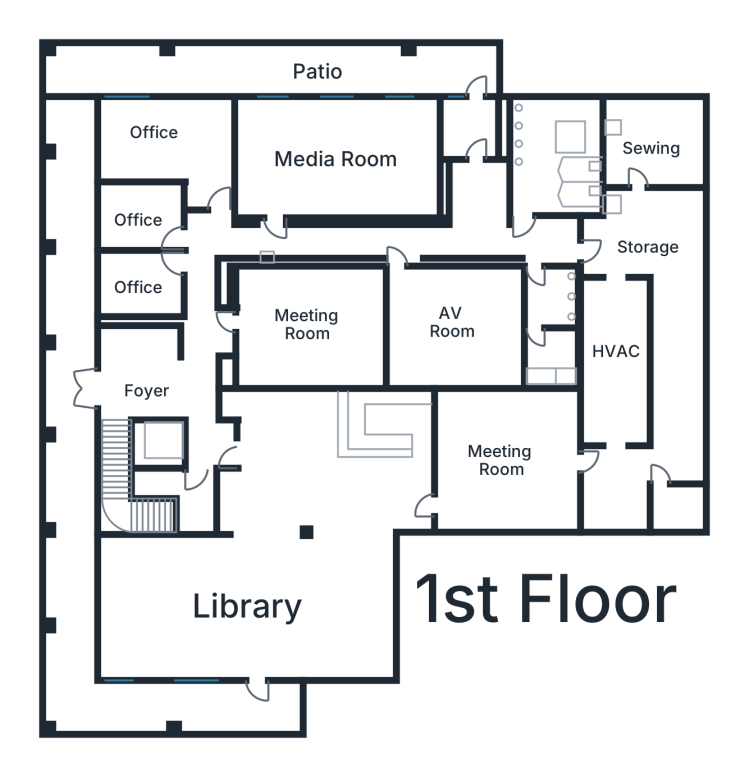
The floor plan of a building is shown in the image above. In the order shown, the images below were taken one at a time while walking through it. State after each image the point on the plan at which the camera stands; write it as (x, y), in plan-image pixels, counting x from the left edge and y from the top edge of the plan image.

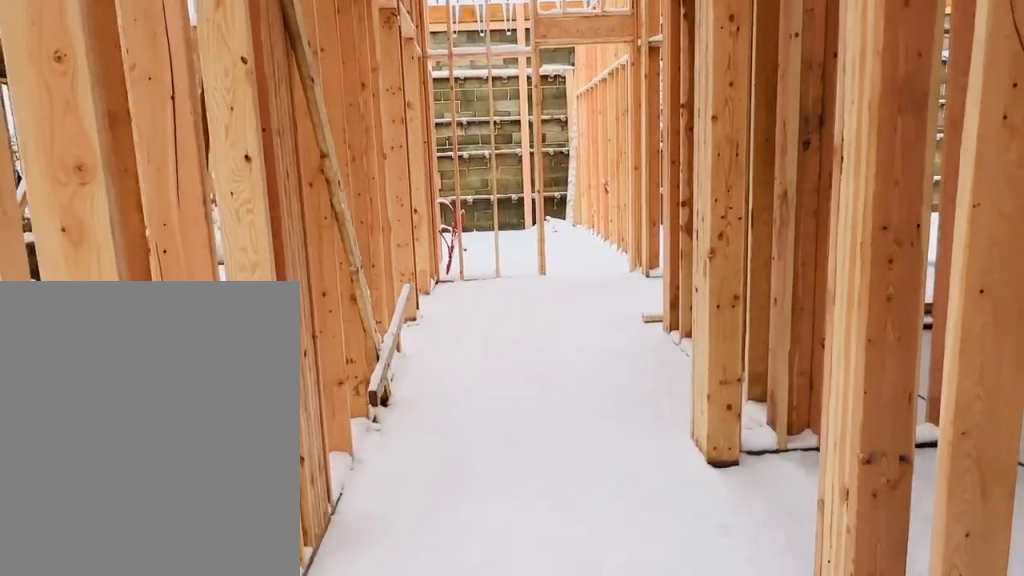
(192, 347)
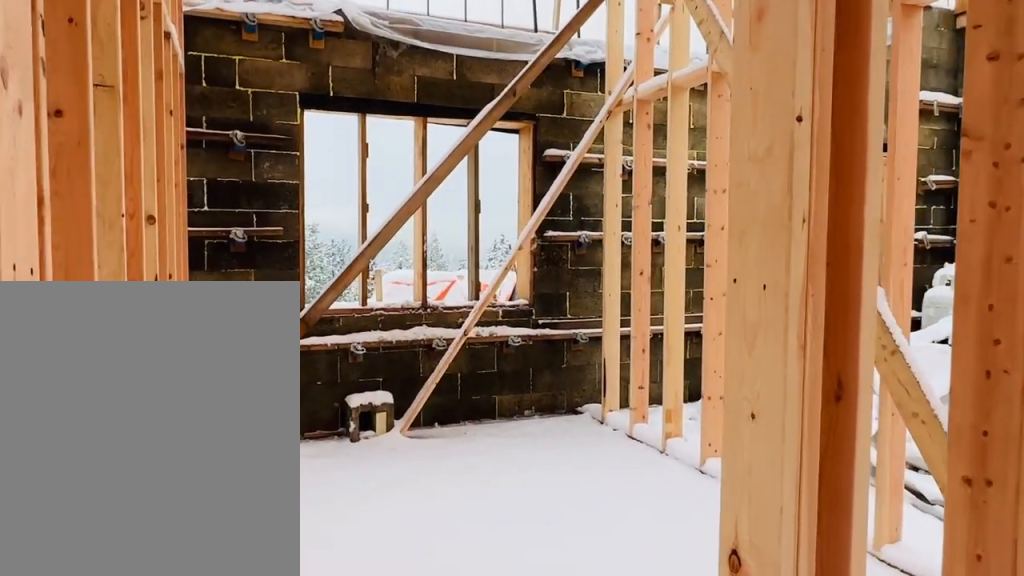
(201, 226)
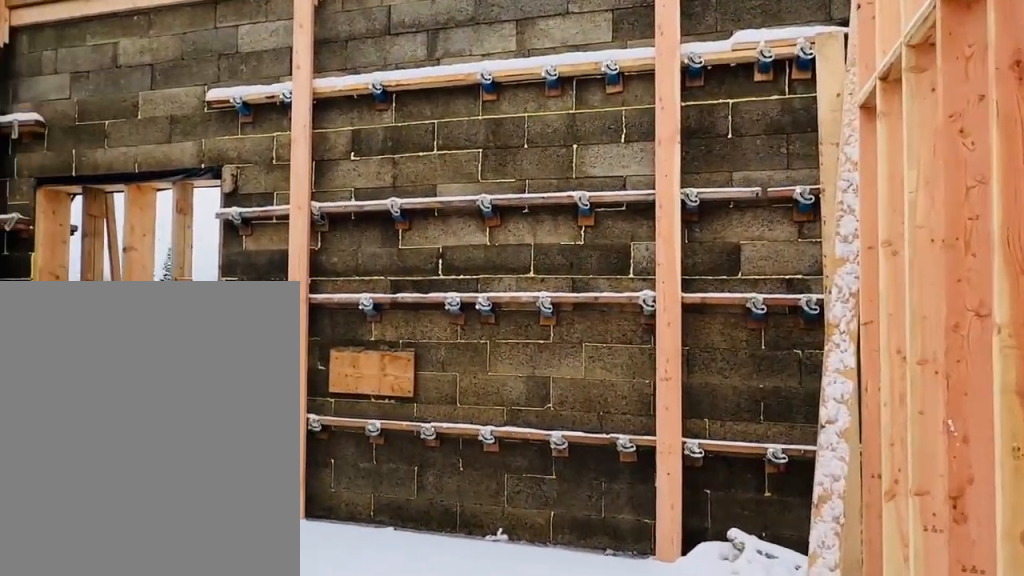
(201, 181)
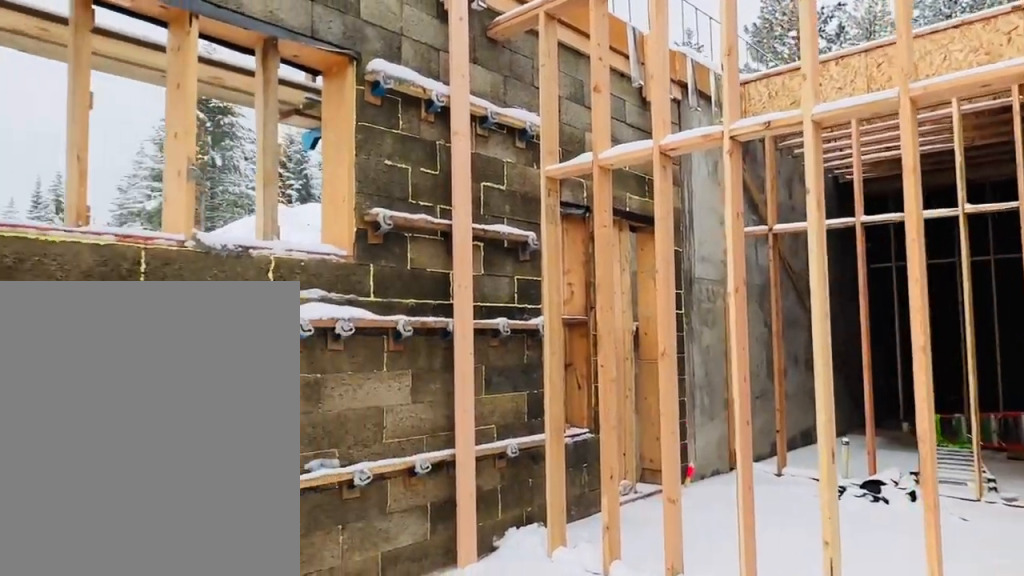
(416, 159)
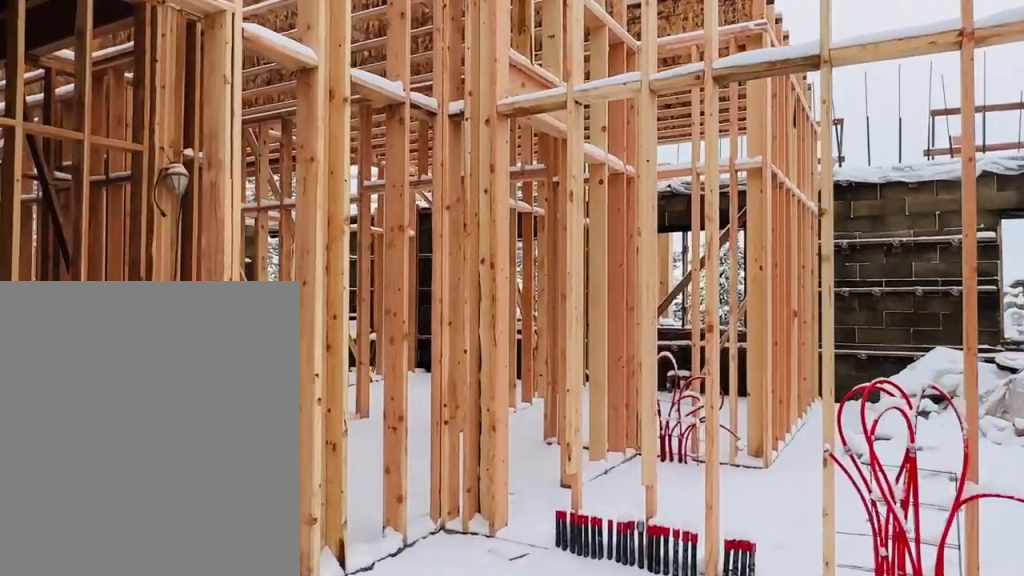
(328, 164)
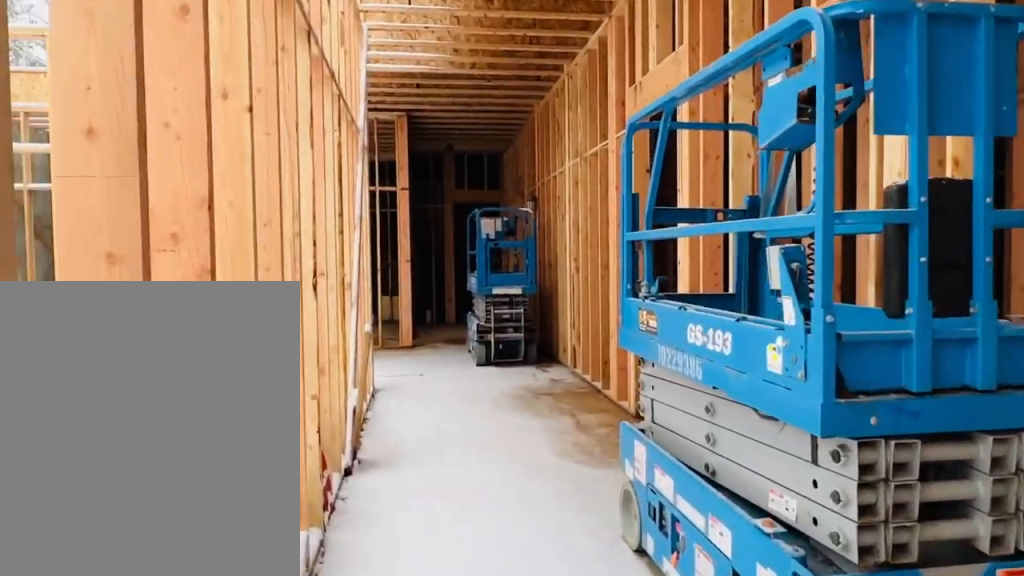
(273, 221)
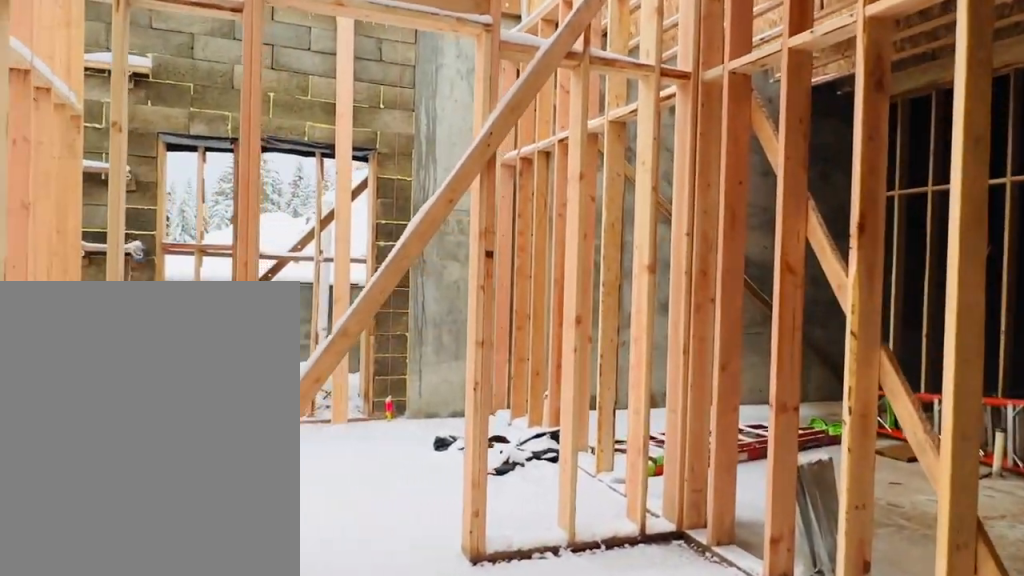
(475, 221)
